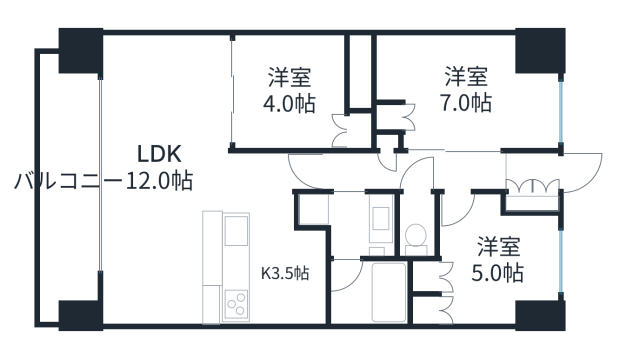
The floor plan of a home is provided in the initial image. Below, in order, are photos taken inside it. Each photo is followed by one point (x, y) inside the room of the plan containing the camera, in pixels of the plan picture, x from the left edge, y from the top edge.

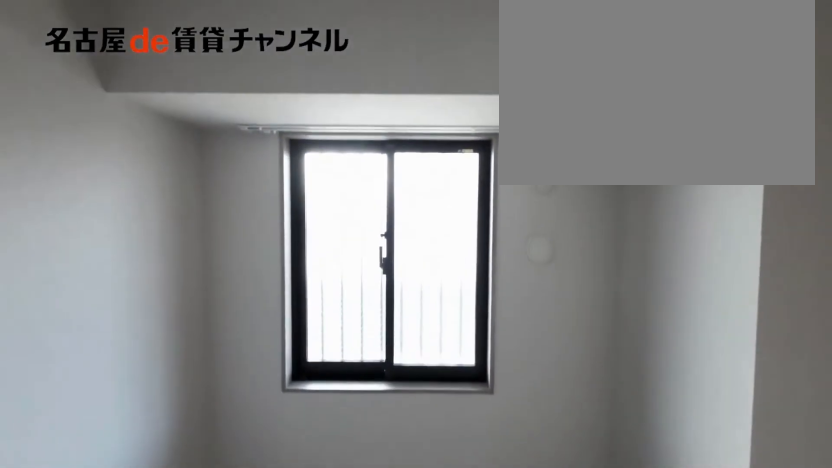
(498, 262)
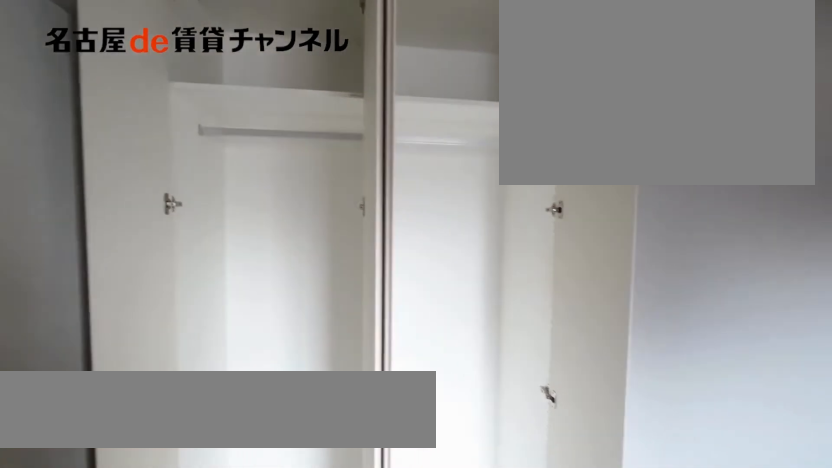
(425, 291)
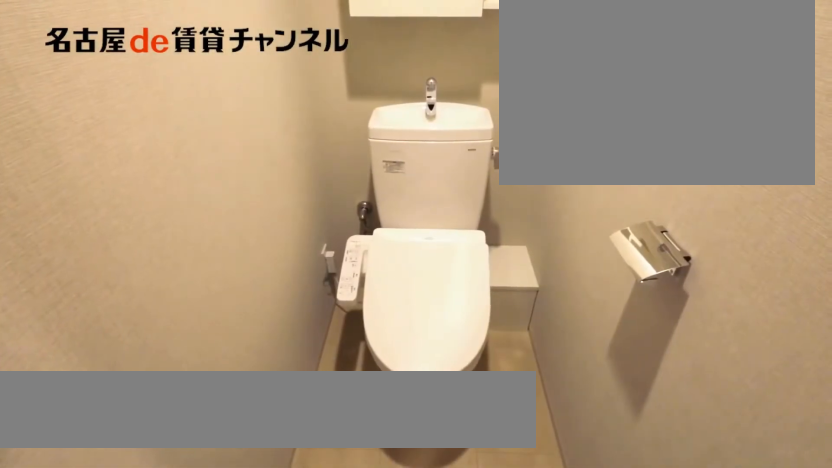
(418, 227)
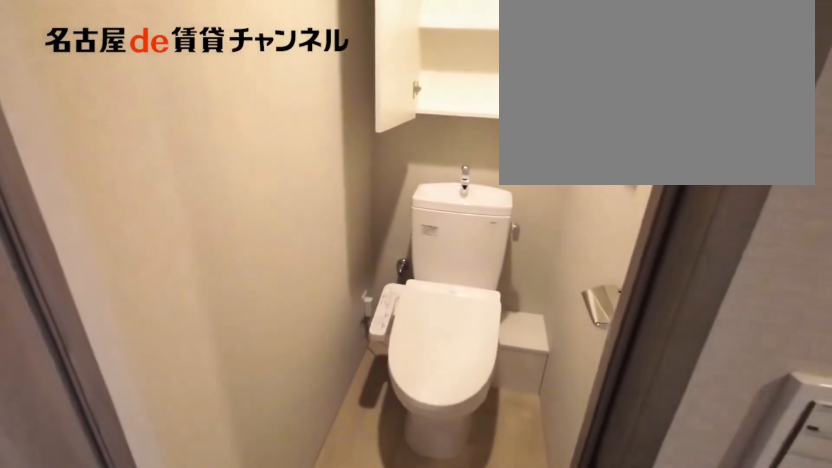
(418, 227)
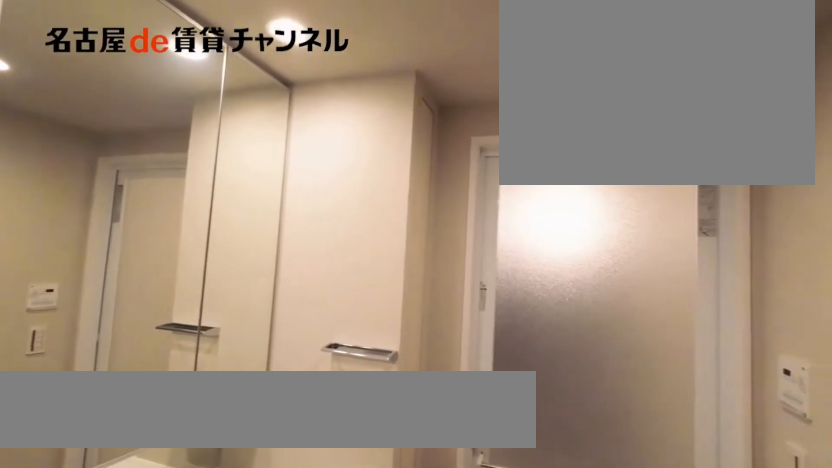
(351, 222)
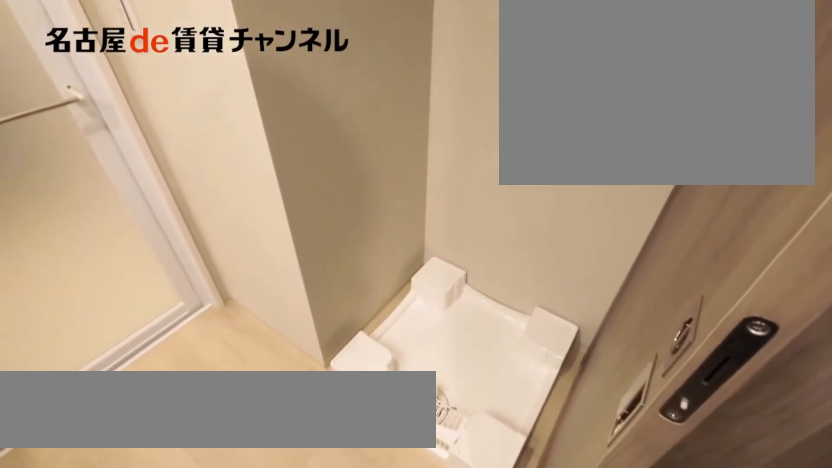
(351, 222)
